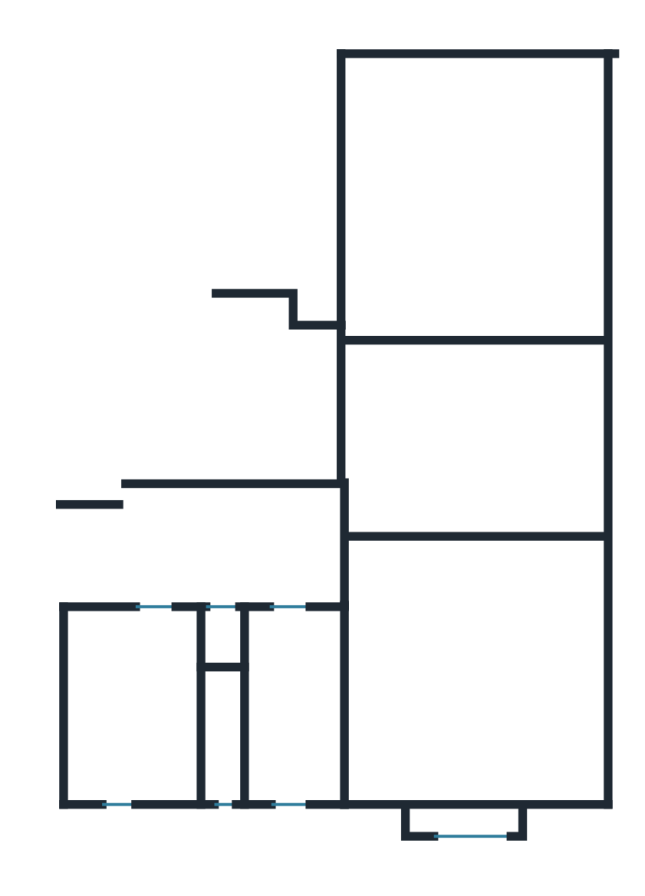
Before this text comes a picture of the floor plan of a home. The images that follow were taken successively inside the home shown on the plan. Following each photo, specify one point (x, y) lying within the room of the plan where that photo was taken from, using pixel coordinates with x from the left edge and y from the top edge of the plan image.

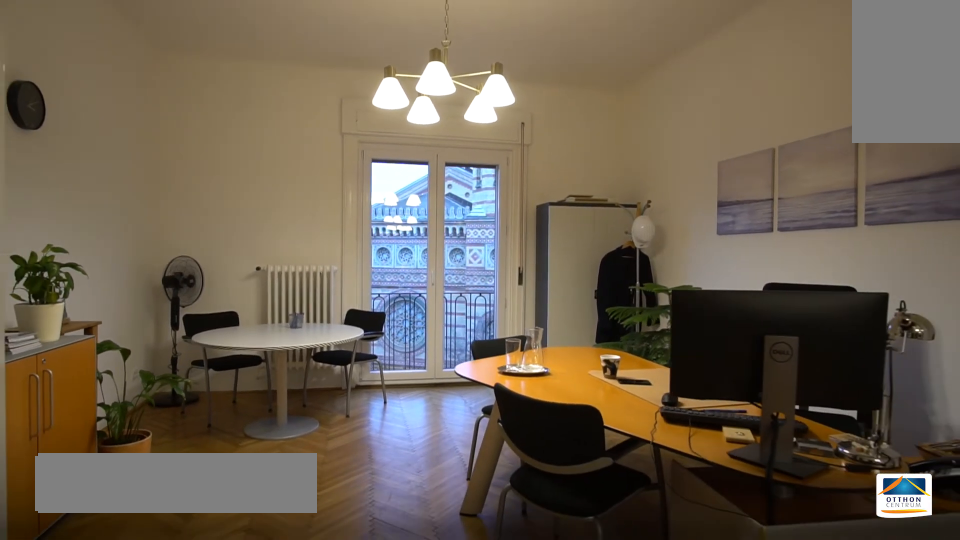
(476, 212)
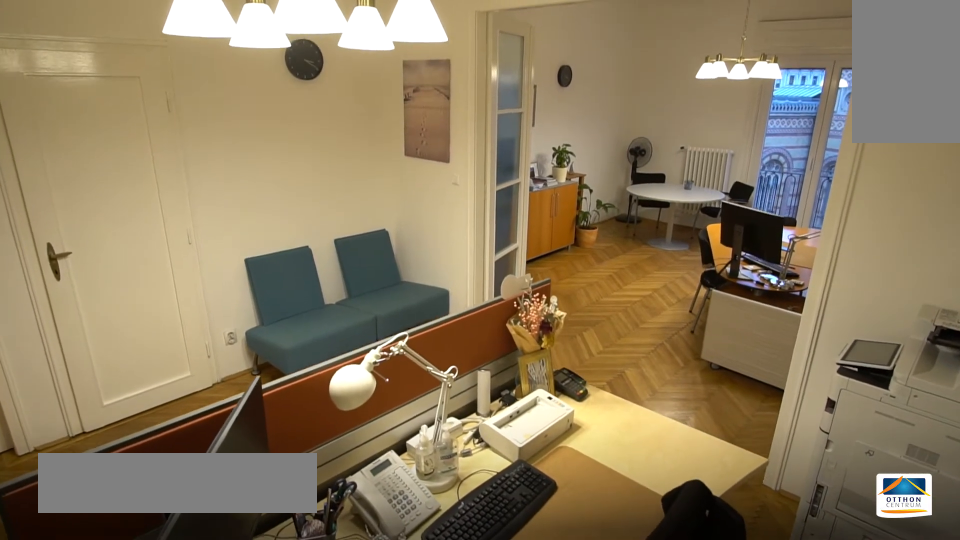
(472, 443)
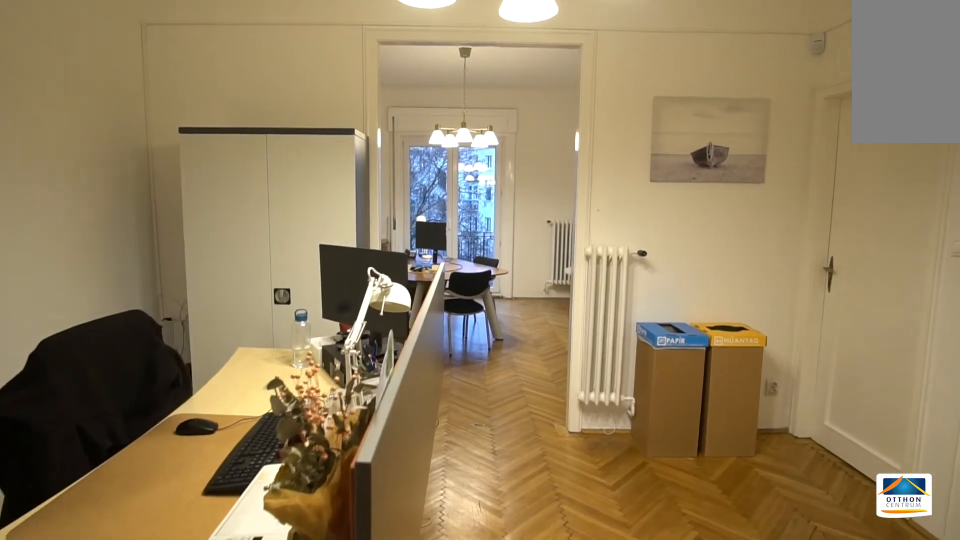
(471, 444)
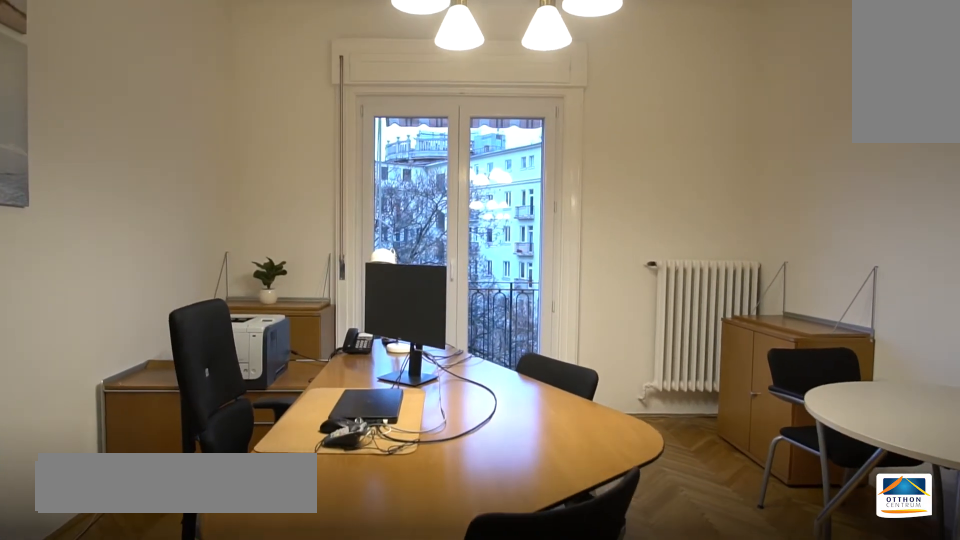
(483, 685)
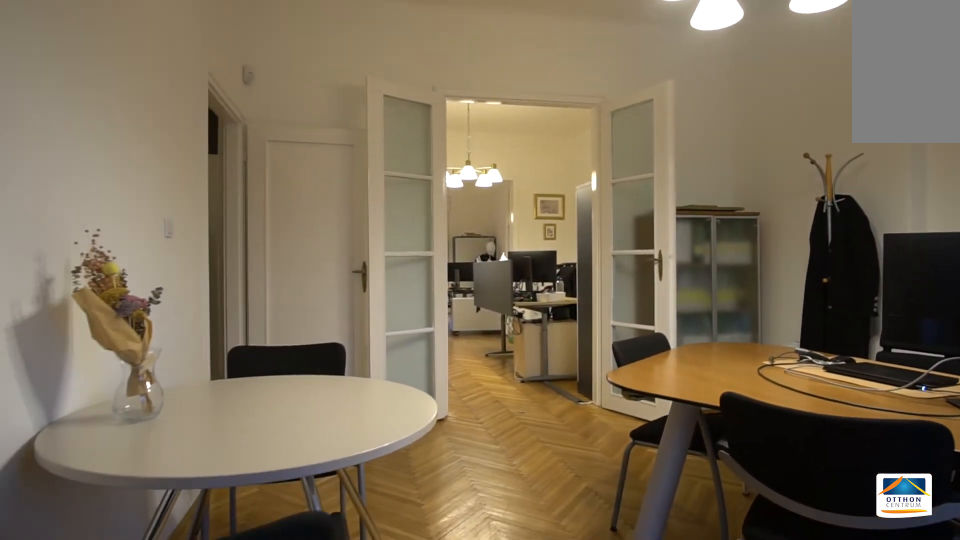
(481, 684)
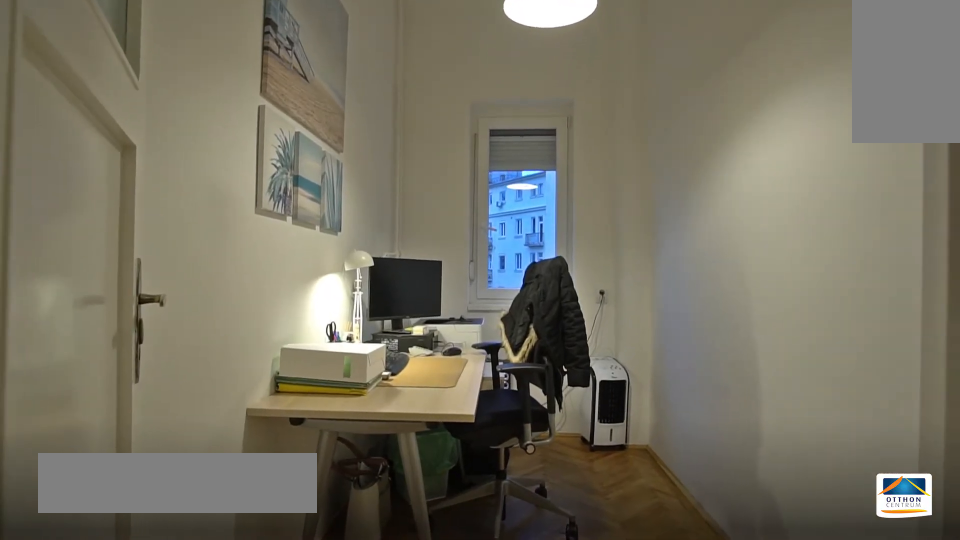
(296, 711)
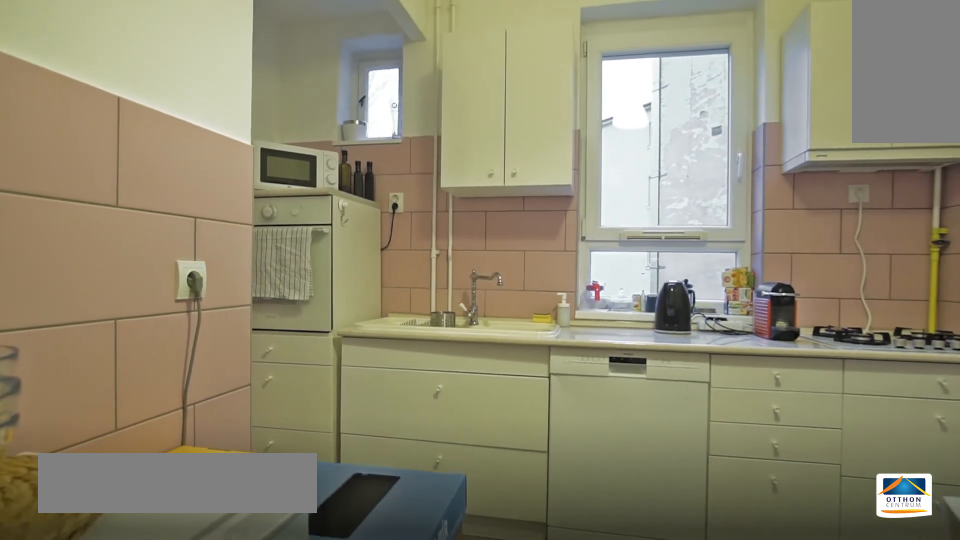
(136, 711)
